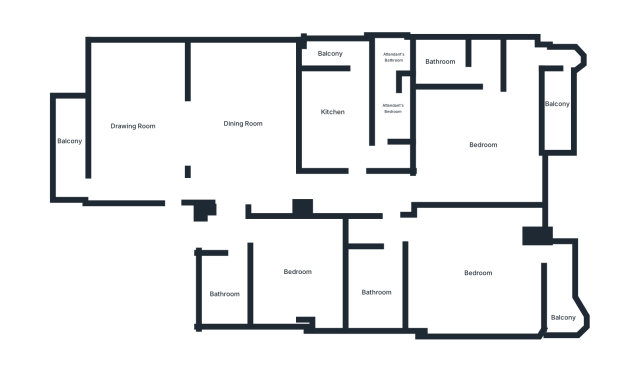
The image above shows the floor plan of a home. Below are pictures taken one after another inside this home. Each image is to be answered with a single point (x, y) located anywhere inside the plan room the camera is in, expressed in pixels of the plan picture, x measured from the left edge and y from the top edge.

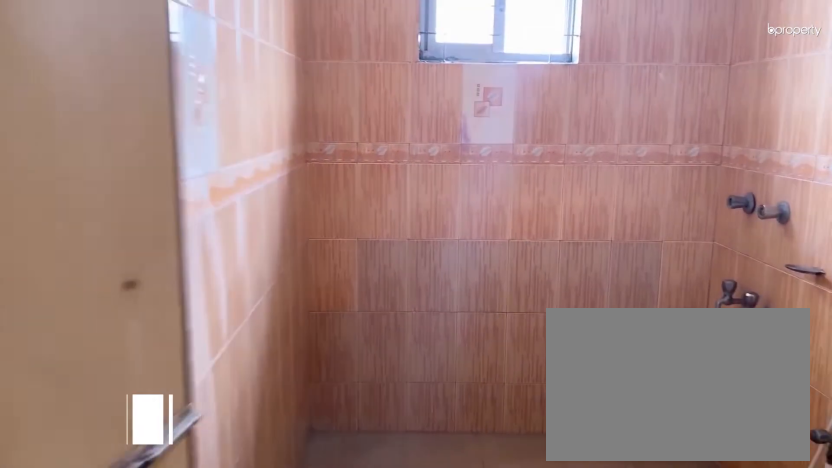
(389, 252)
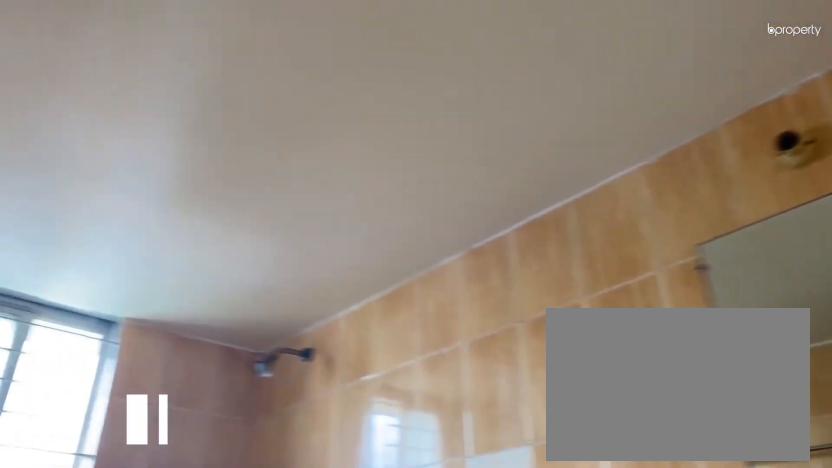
(376, 288)
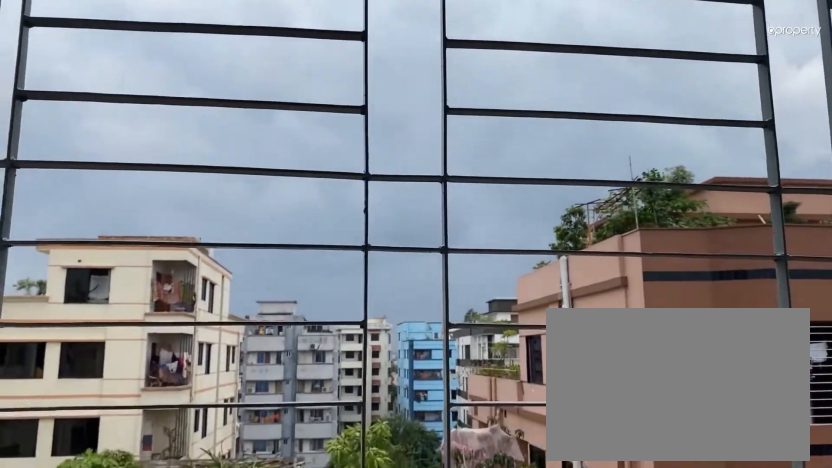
(557, 295)
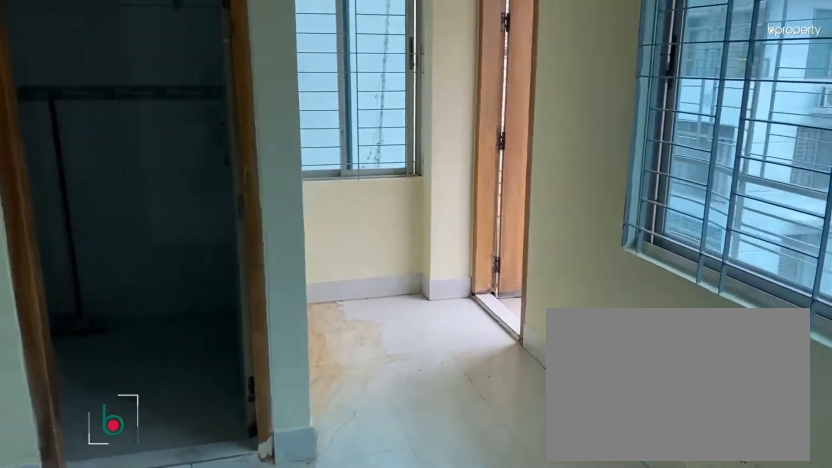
(478, 145)
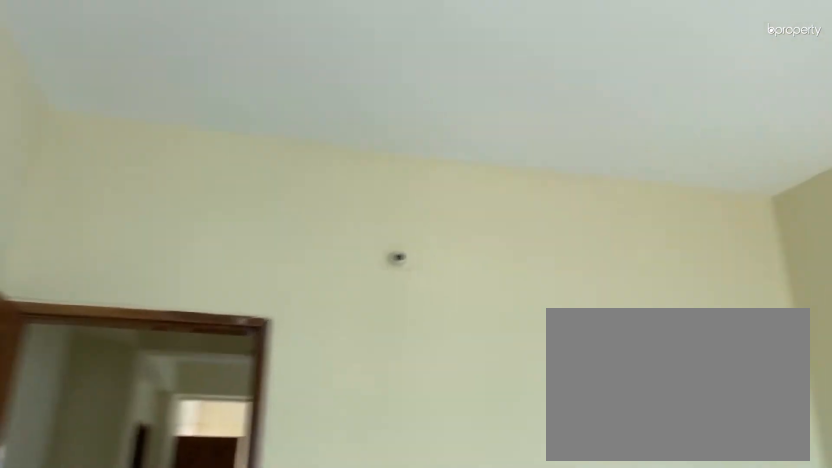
(478, 145)
